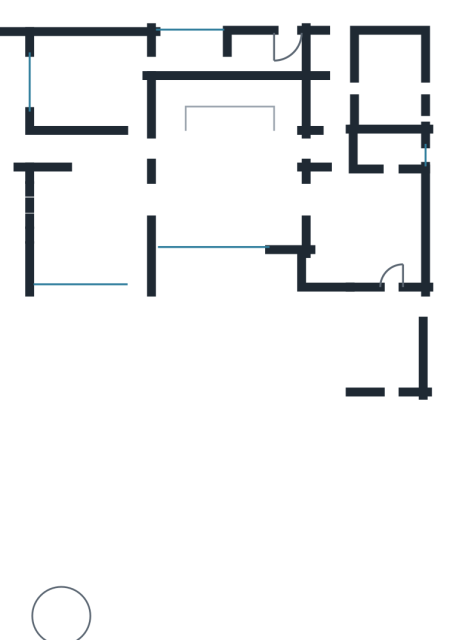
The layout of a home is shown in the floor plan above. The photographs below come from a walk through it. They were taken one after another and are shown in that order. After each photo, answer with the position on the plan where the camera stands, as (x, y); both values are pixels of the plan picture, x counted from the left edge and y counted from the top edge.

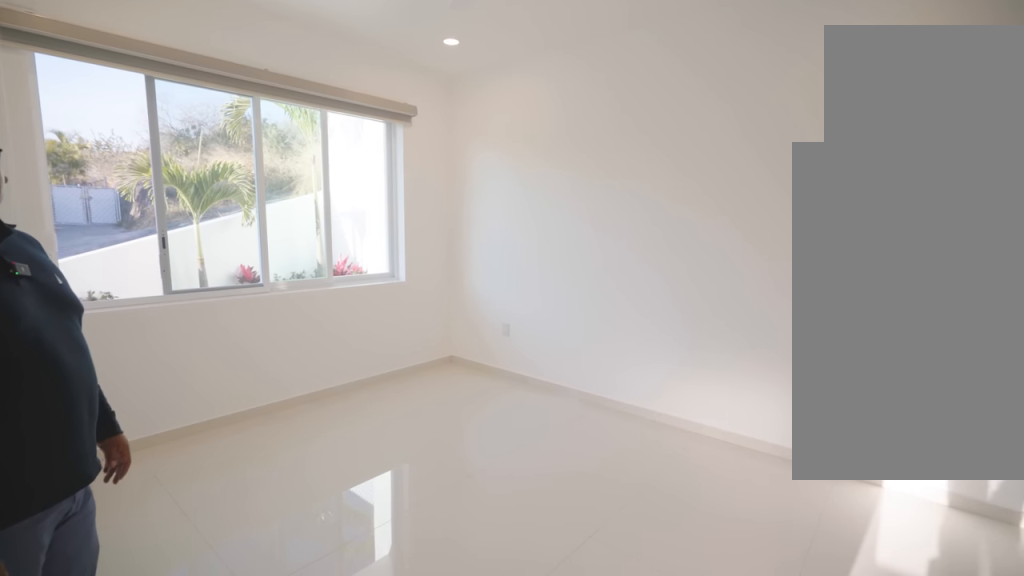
(134, 106)
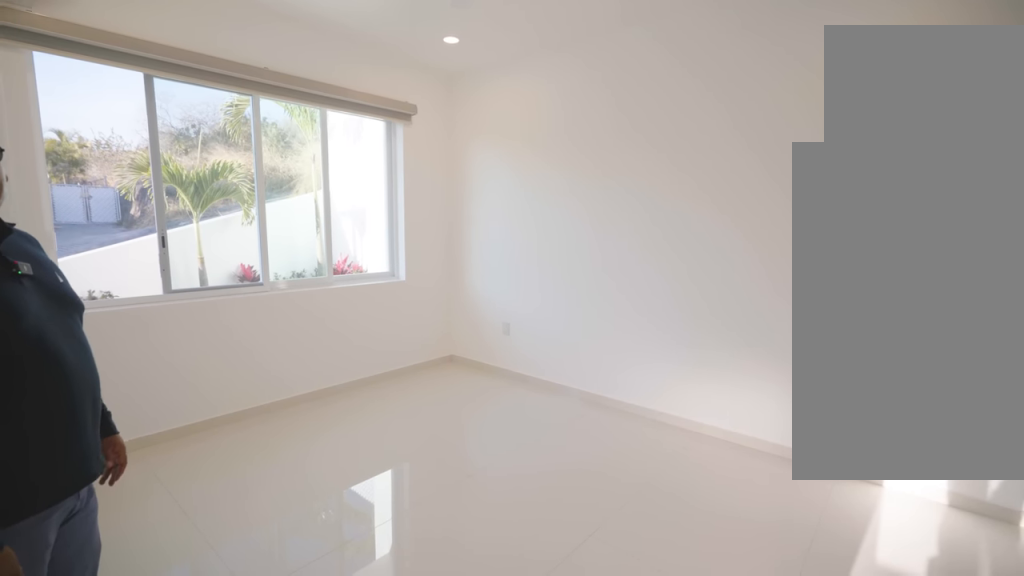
(134, 106)
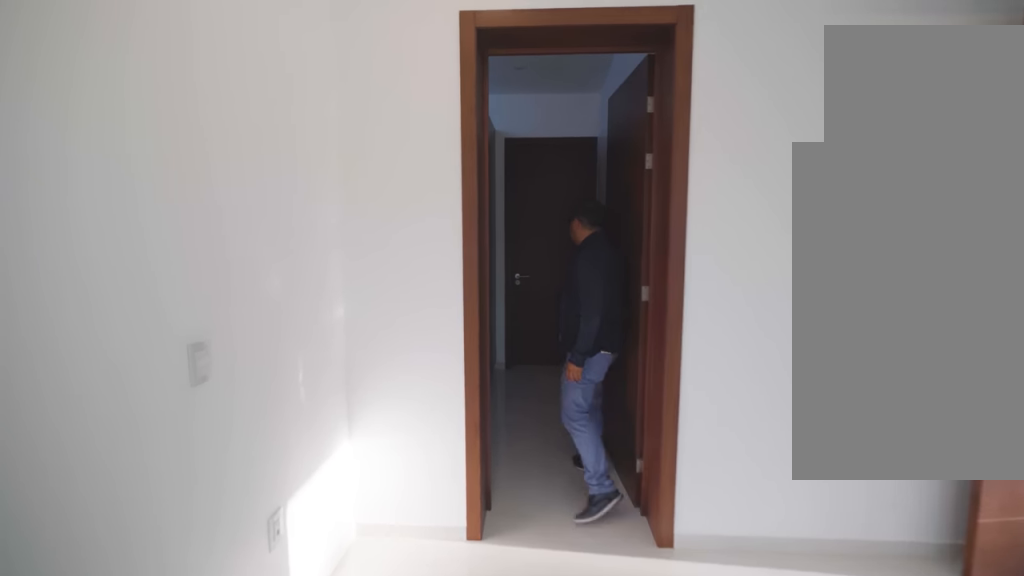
(142, 63)
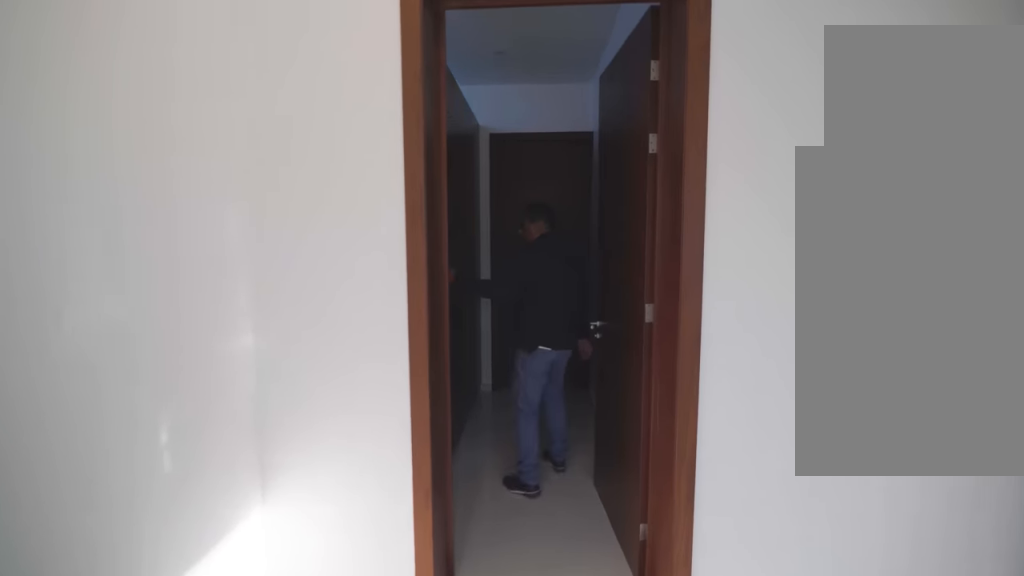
(156, 60)
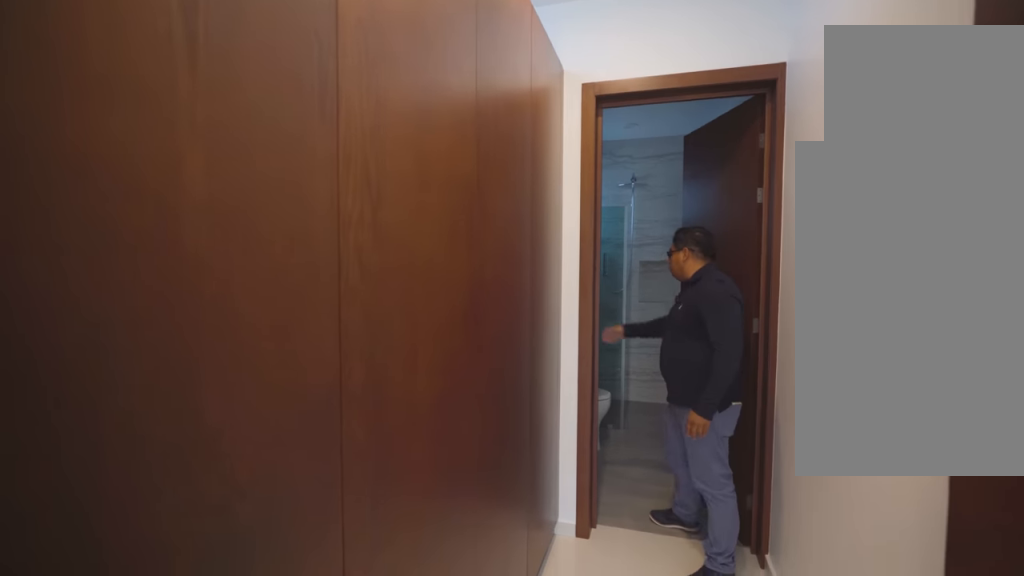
(173, 59)
